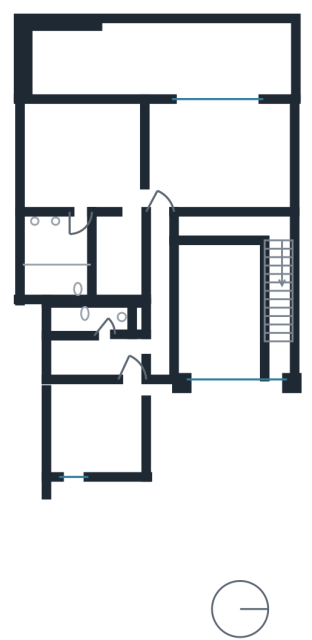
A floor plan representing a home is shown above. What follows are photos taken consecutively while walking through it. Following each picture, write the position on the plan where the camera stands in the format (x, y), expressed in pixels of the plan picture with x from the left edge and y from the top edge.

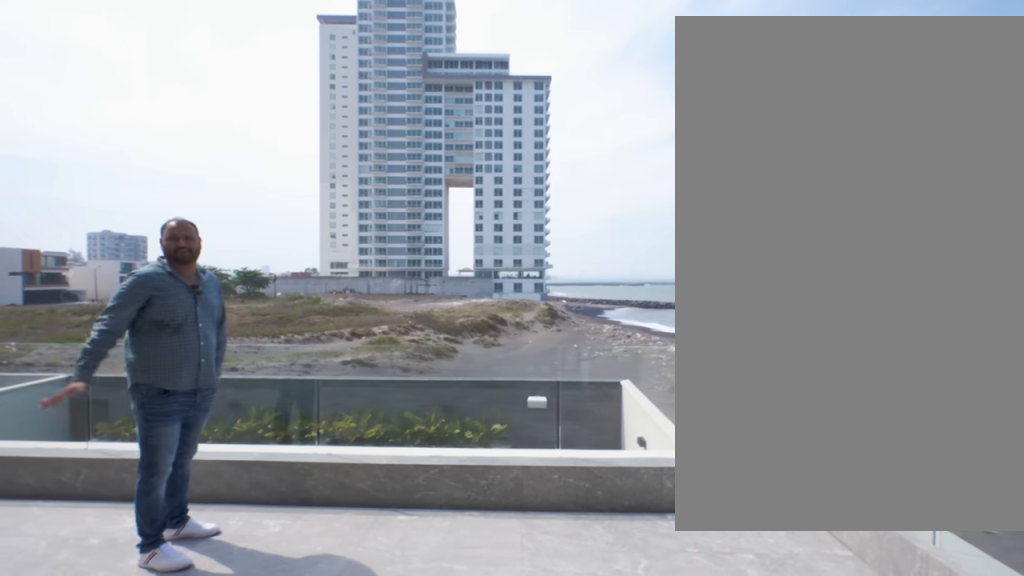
(251, 70)
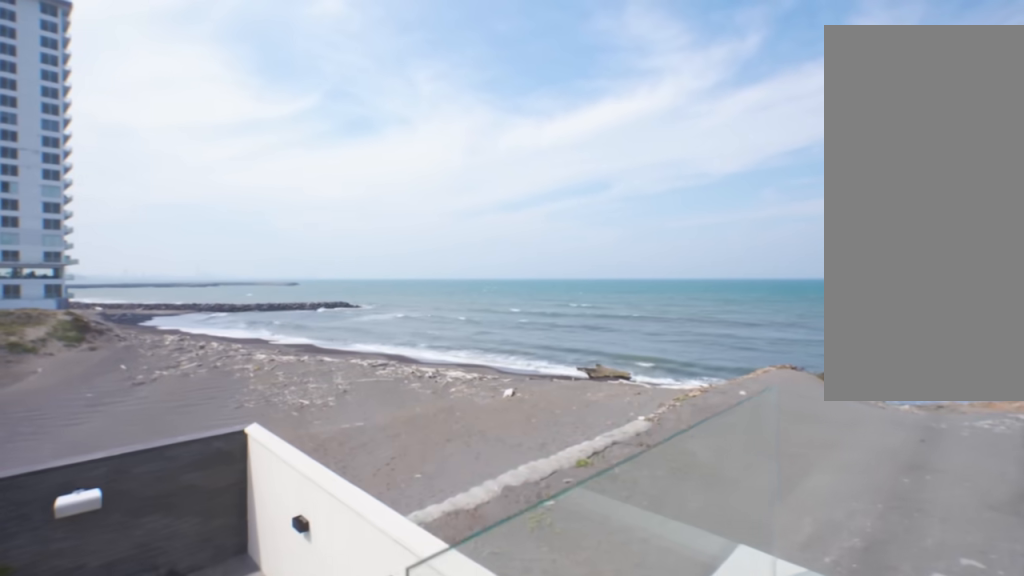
(239, 42)
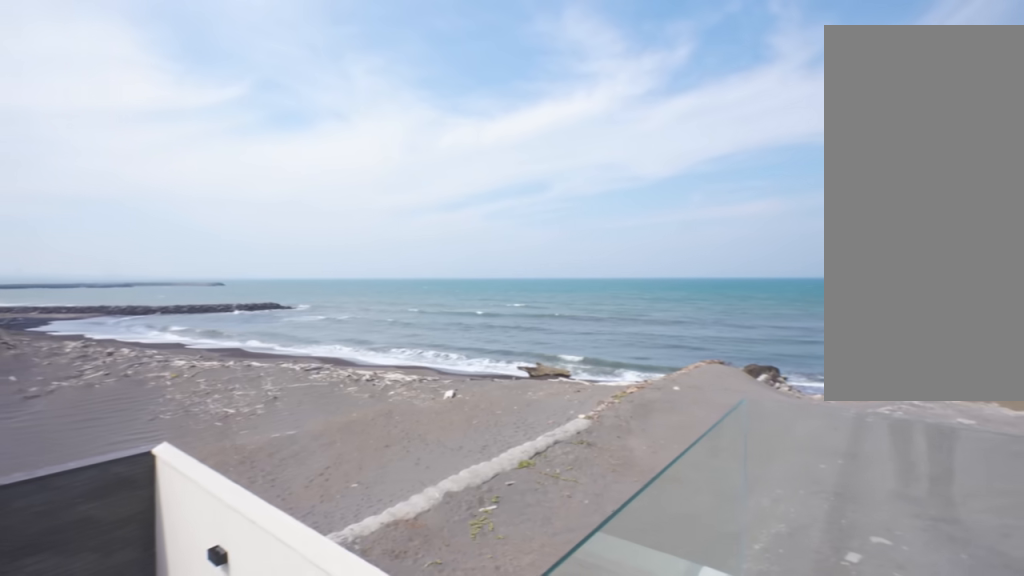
(239, 43)
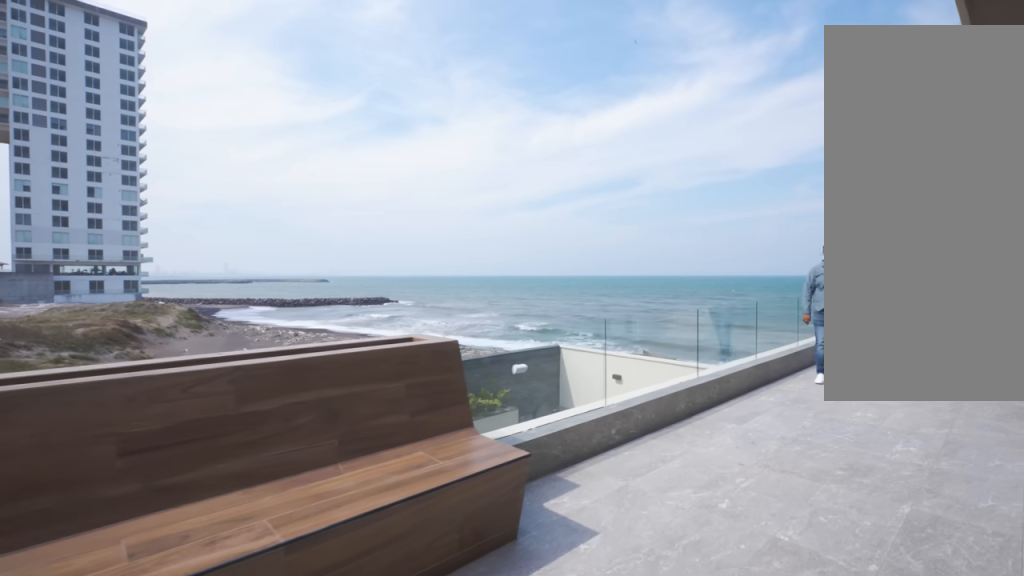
(112, 48)
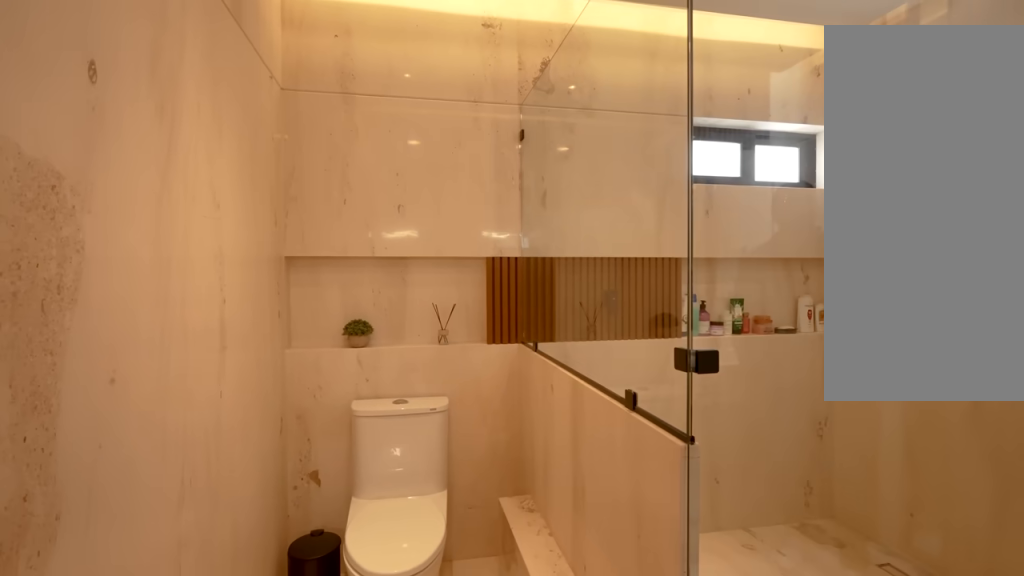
(72, 235)
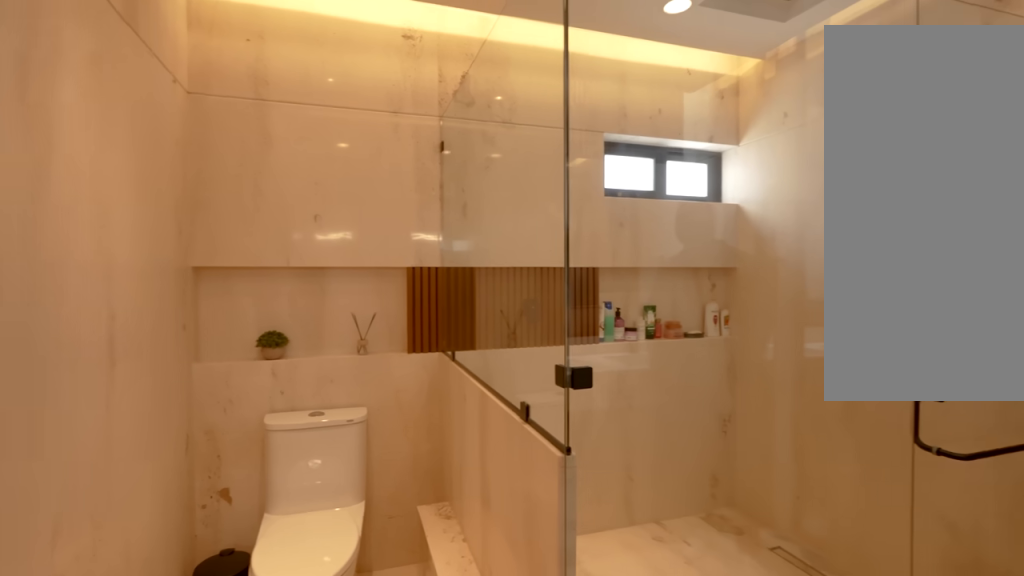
(72, 235)
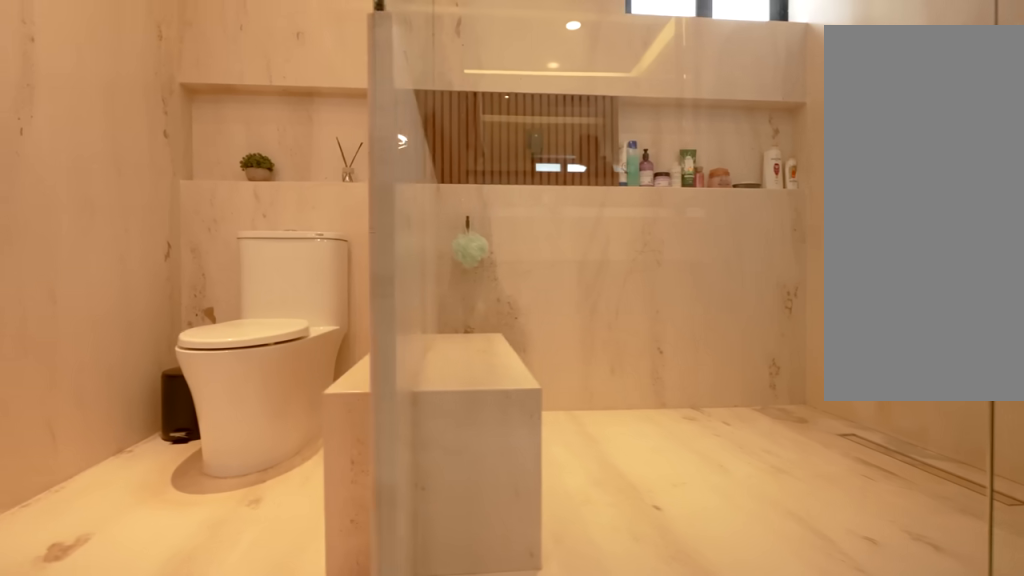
(59, 241)
